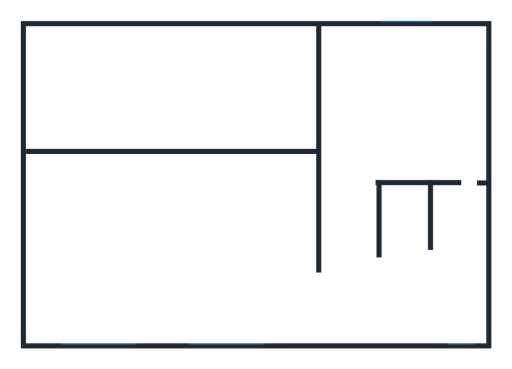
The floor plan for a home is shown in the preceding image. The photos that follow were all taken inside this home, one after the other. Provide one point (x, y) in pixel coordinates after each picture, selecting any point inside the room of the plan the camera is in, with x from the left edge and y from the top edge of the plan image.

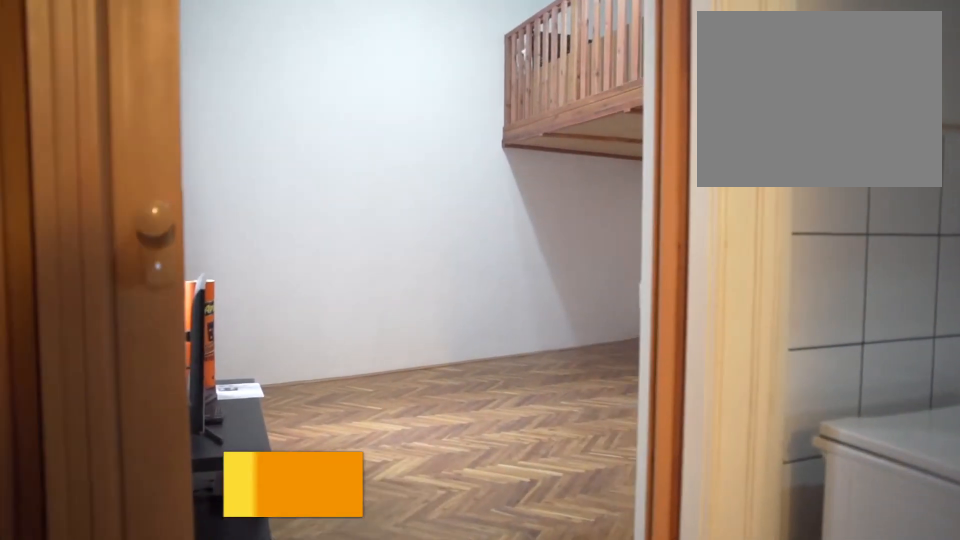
(333, 293)
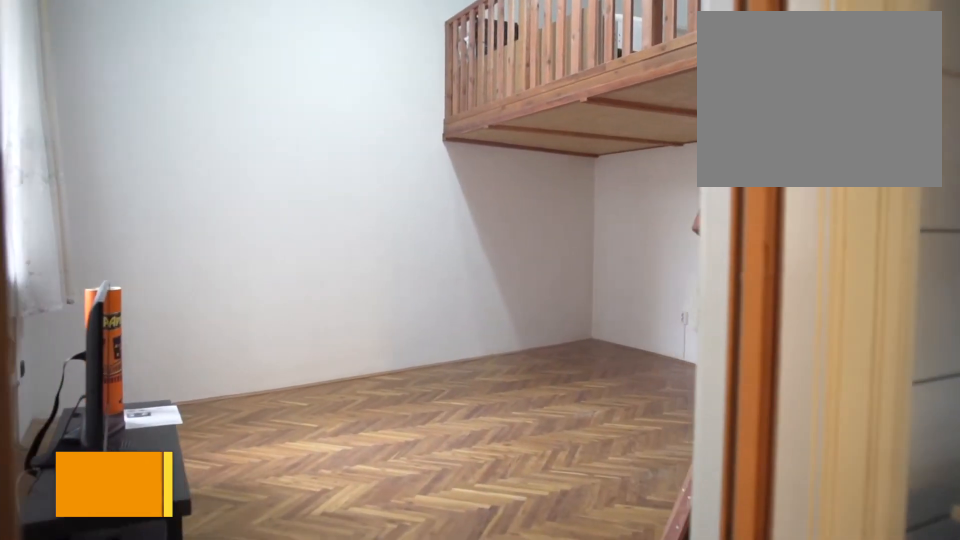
(322, 291)
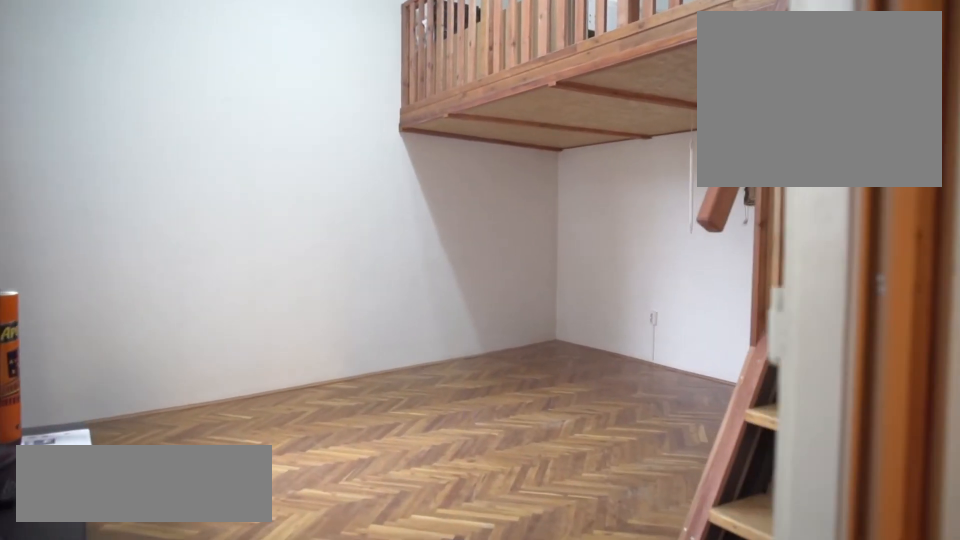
(297, 286)
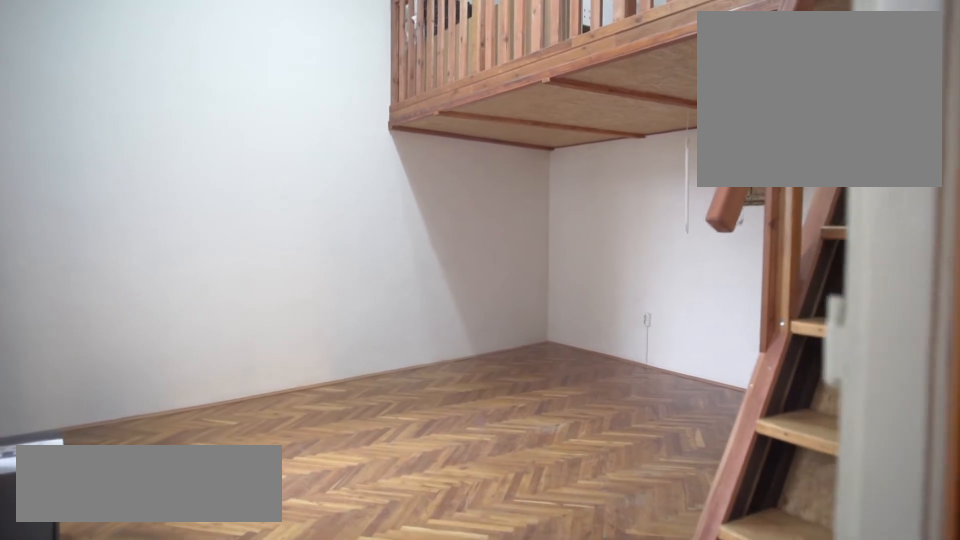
(284, 284)
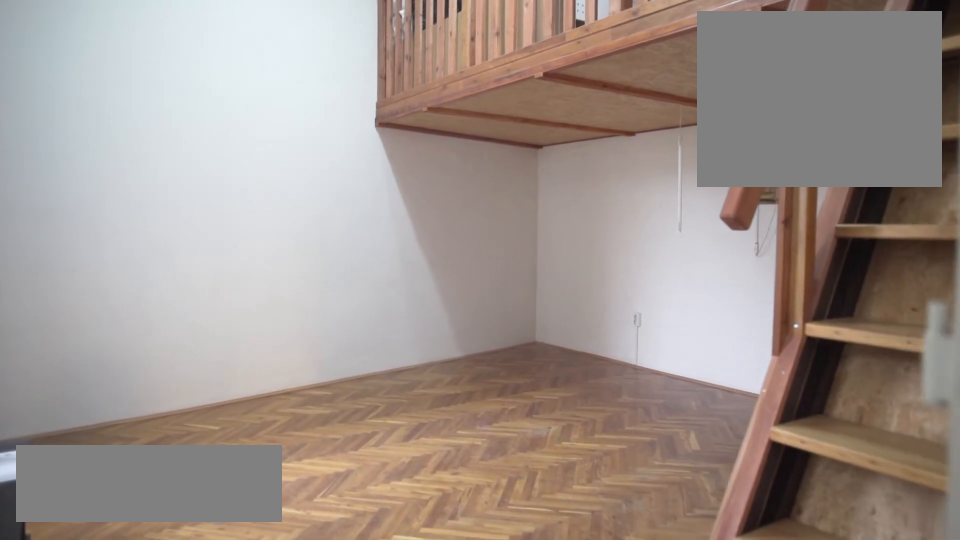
(273, 282)
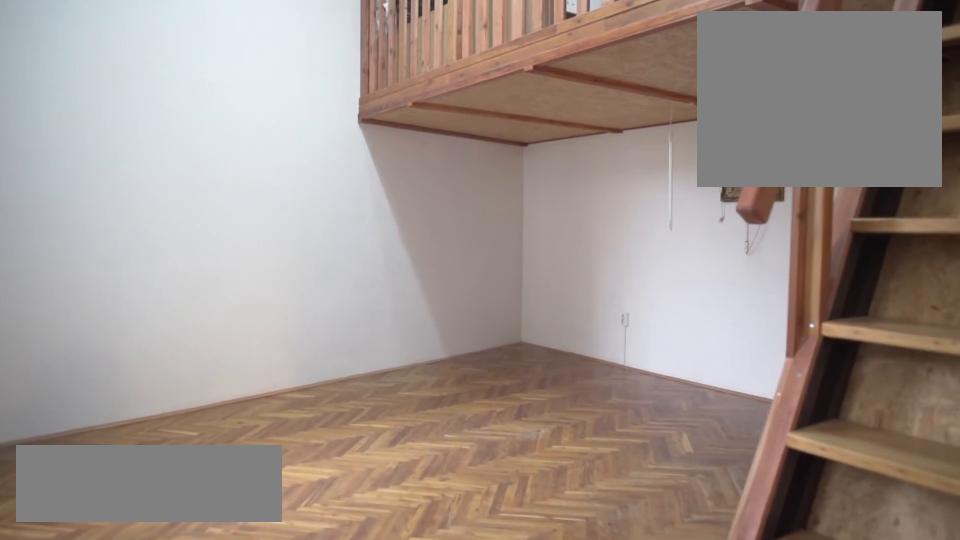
(261, 280)
